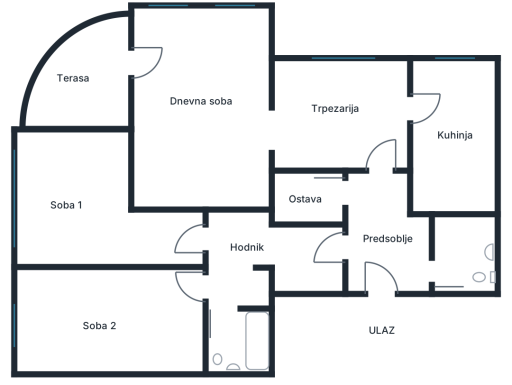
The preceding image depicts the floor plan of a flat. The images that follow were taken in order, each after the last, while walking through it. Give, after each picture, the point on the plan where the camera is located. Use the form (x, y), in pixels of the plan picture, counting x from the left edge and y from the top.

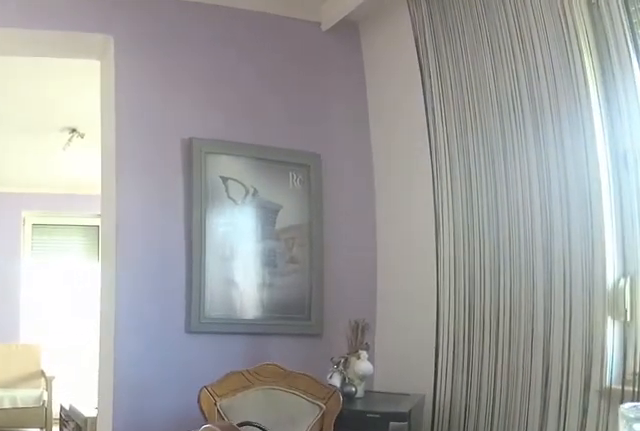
(363, 143)
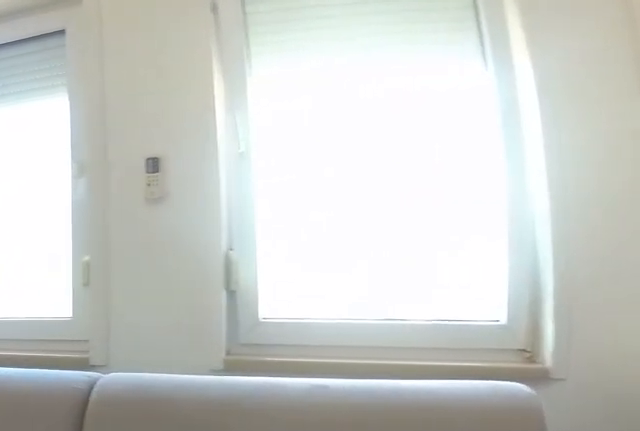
(250, 103)
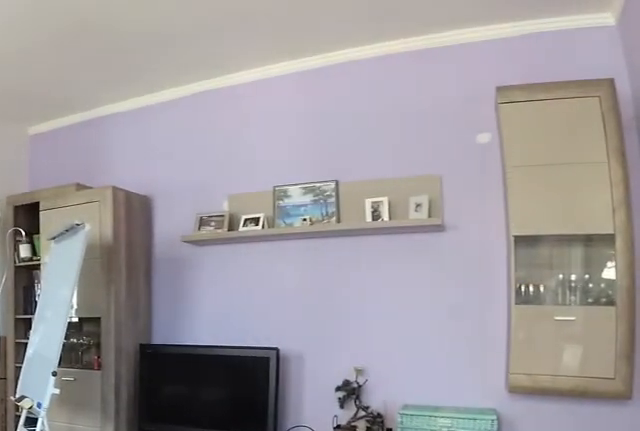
(152, 60)
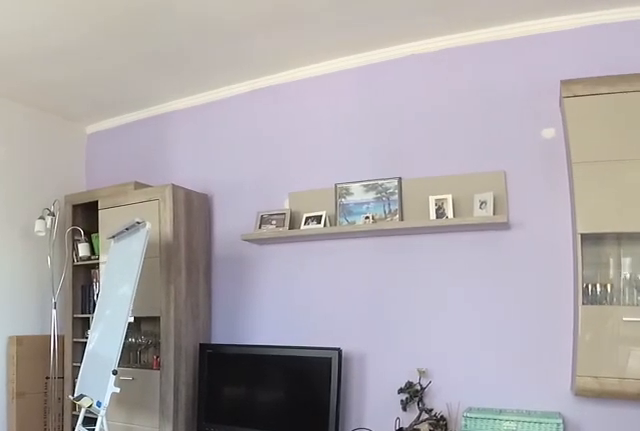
(151, 62)
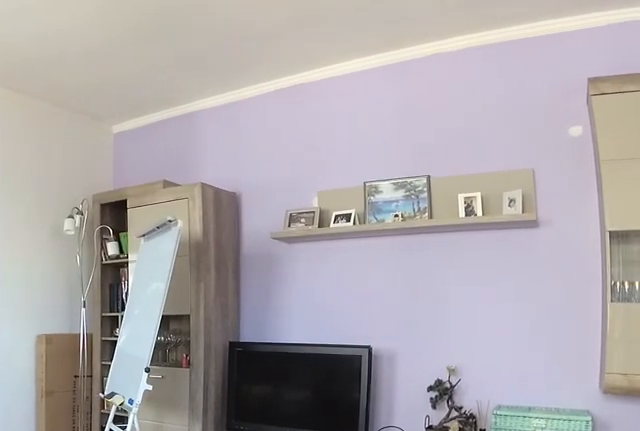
(151, 62)
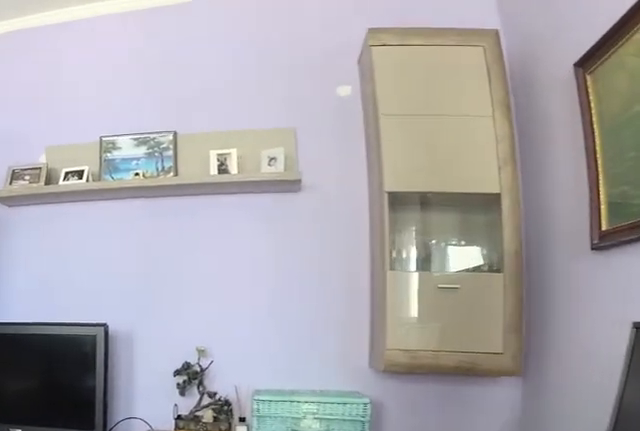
(158, 99)
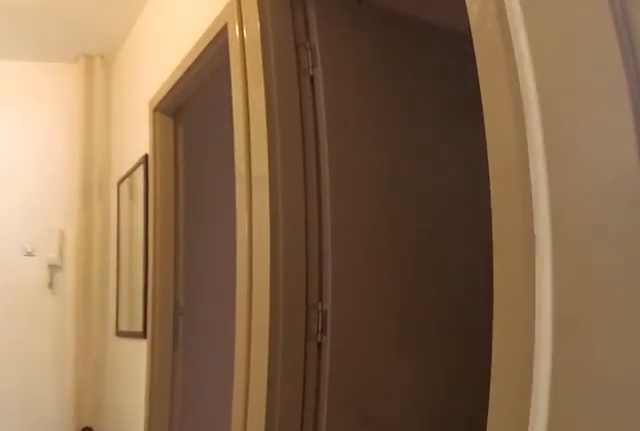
(374, 147)
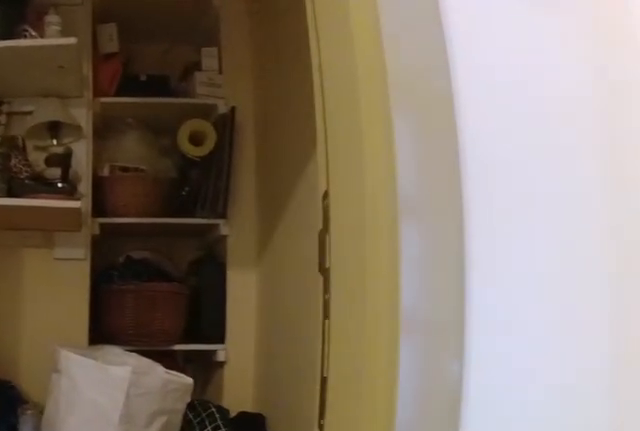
(368, 177)
